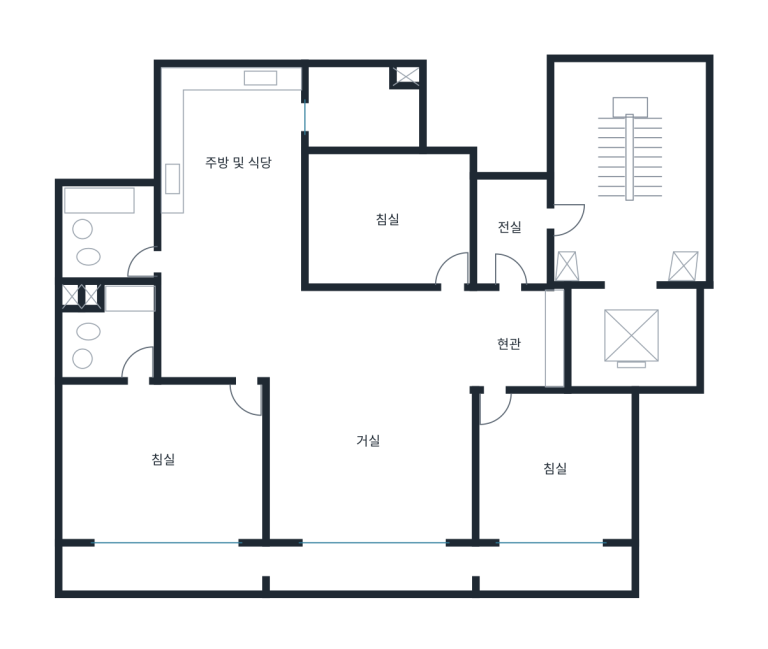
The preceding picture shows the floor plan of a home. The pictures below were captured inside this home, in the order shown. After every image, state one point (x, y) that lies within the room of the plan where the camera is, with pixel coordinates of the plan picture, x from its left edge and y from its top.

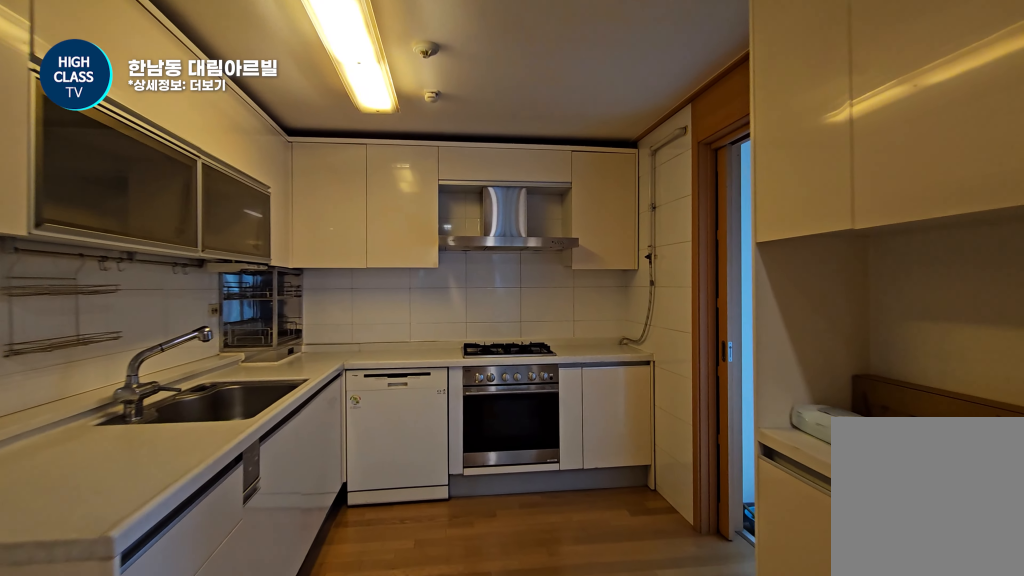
(229, 220)
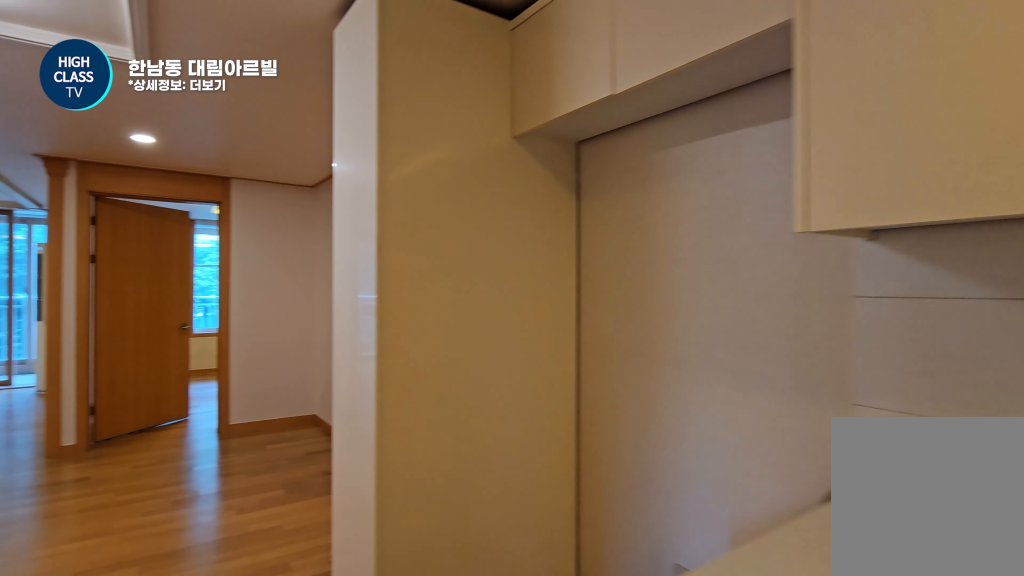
(229, 220)
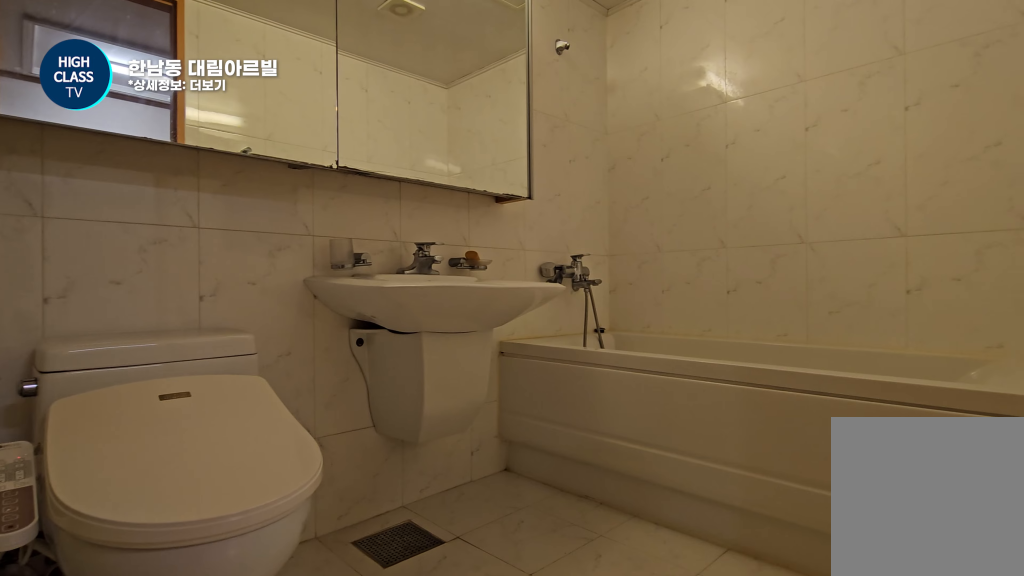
(111, 230)
